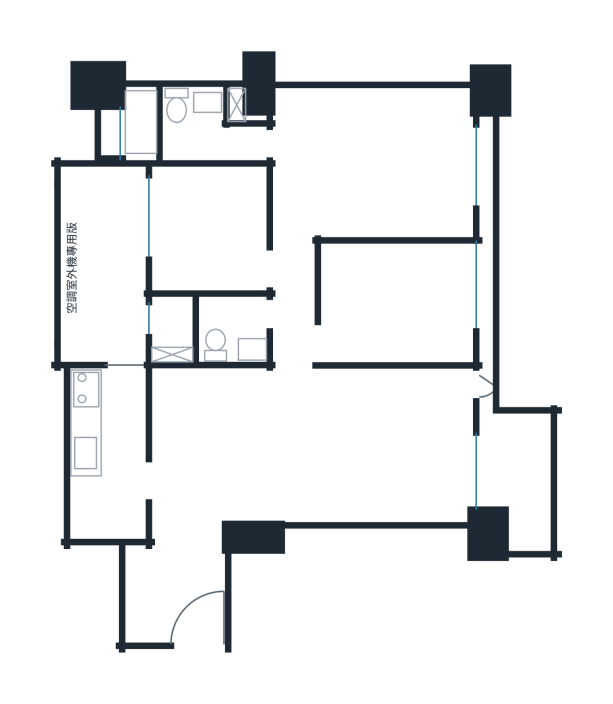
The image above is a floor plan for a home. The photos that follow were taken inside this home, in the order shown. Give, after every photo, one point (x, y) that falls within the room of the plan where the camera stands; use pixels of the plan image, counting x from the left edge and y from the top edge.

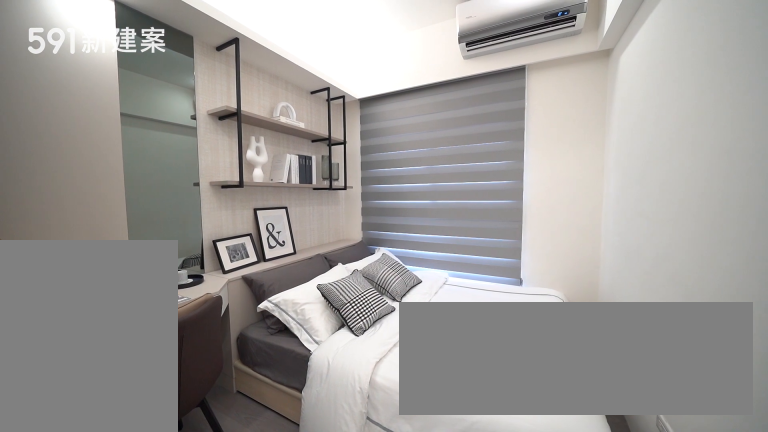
(401, 299)
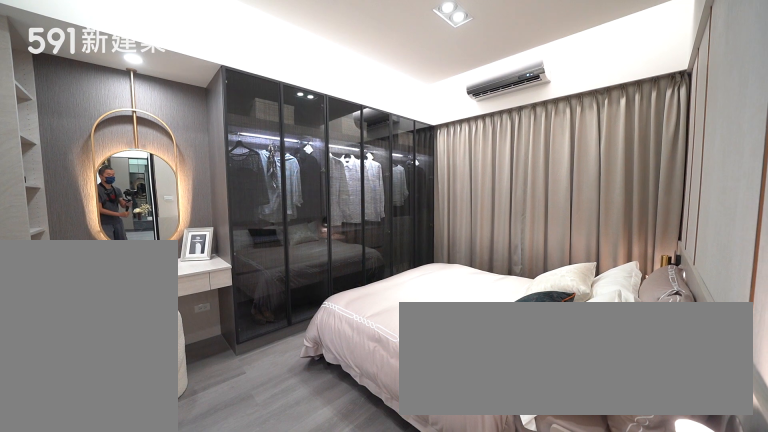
(379, 160)
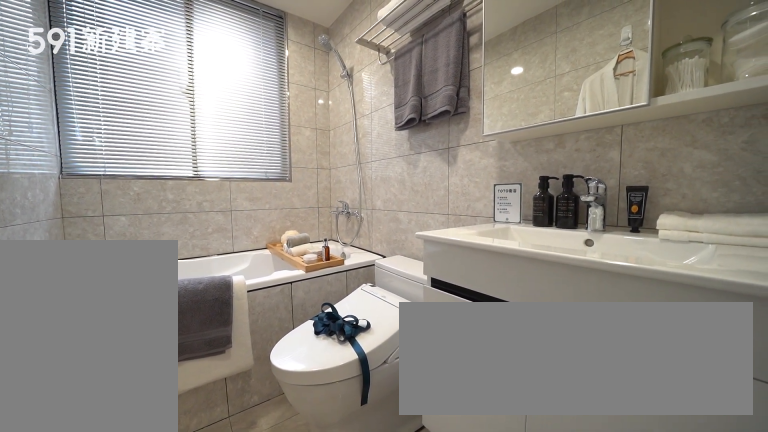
(191, 122)
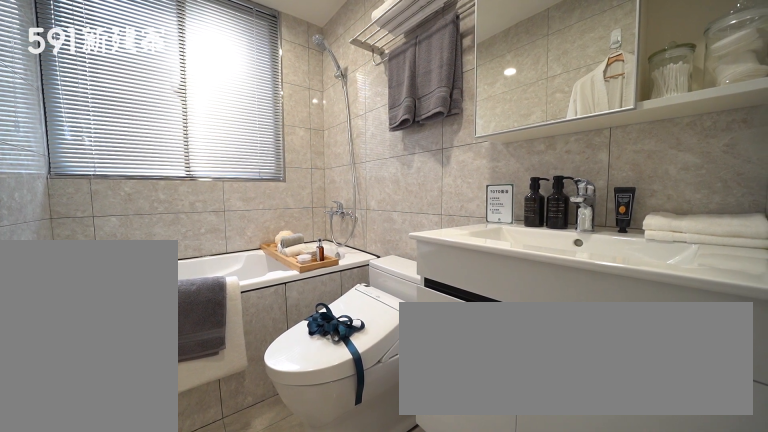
(191, 122)
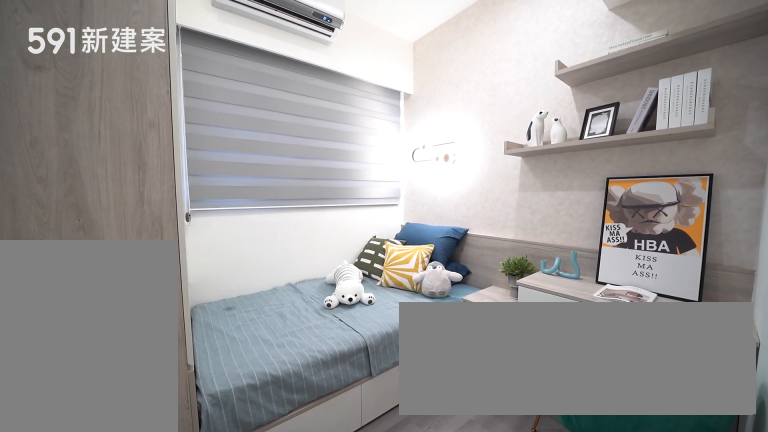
(203, 229)
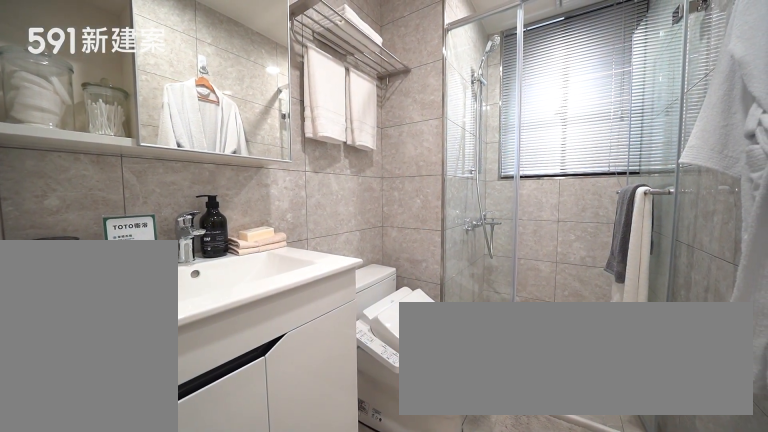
(207, 328)
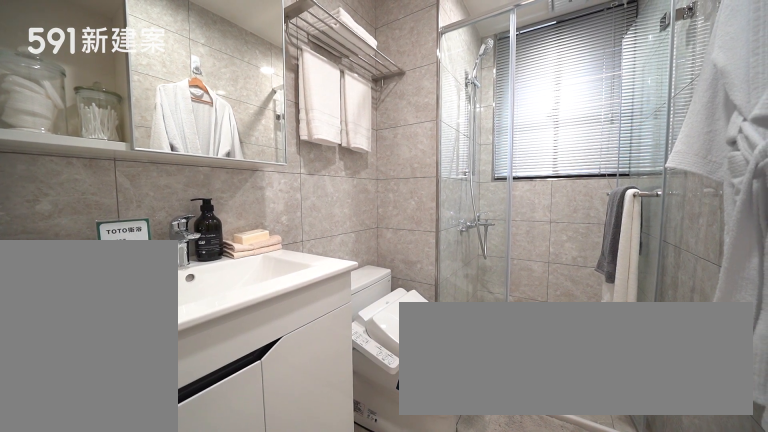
(207, 328)
